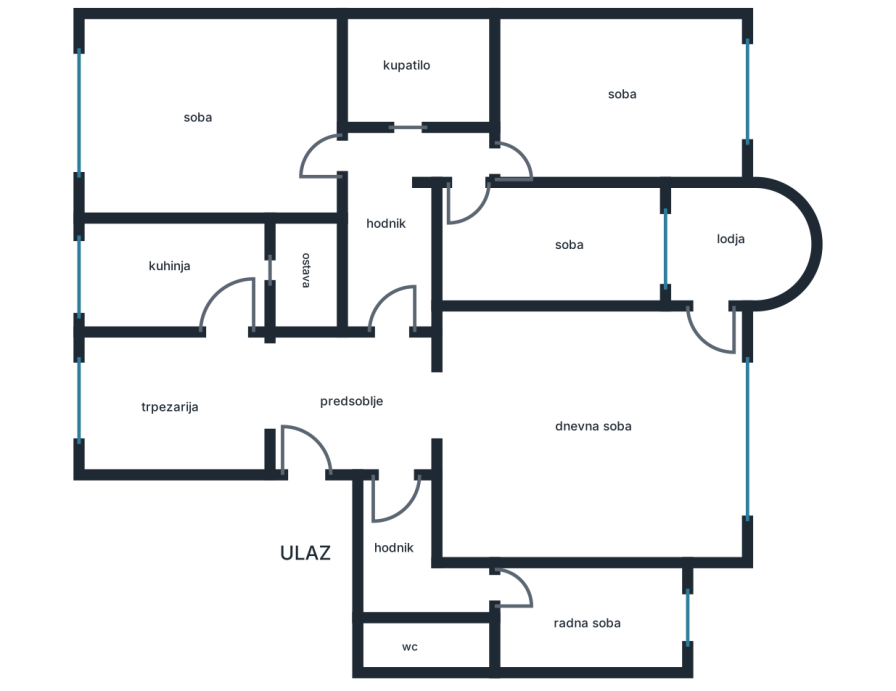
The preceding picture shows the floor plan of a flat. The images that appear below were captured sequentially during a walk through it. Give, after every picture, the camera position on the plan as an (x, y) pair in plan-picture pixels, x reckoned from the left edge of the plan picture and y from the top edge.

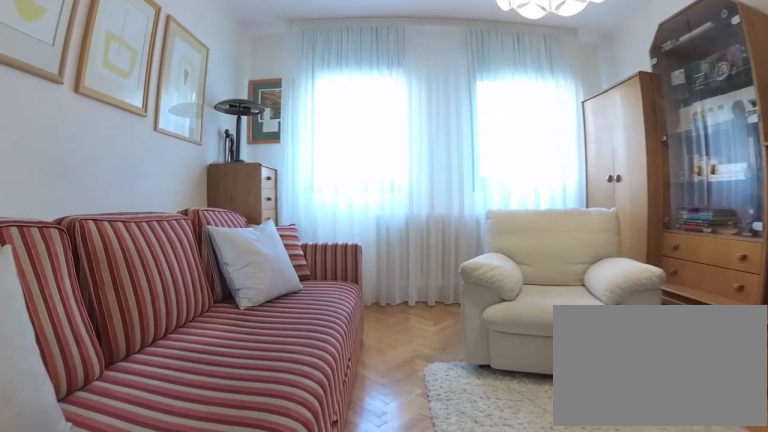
(274, 154)
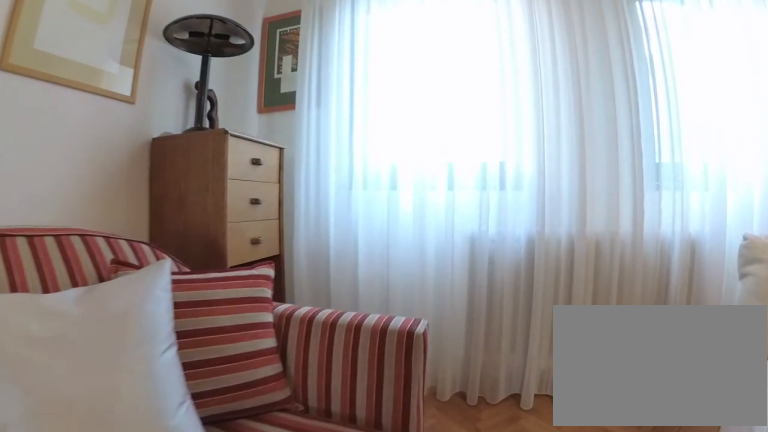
(197, 154)
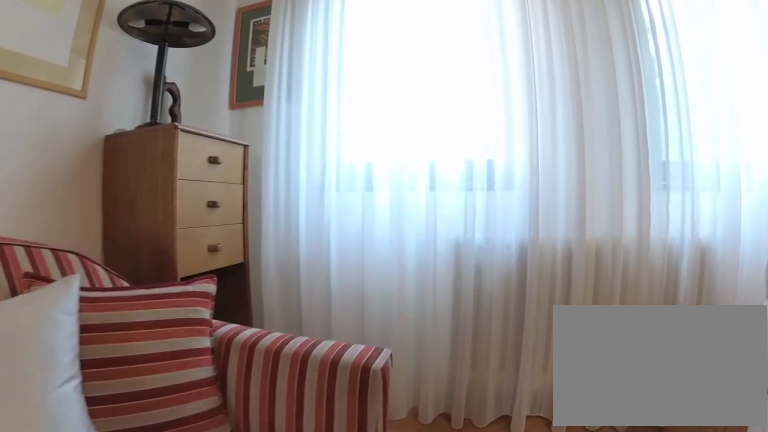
(185, 154)
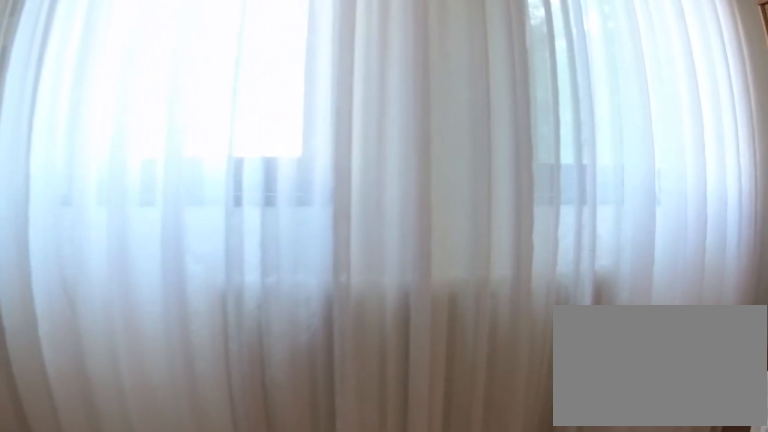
(148, 159)
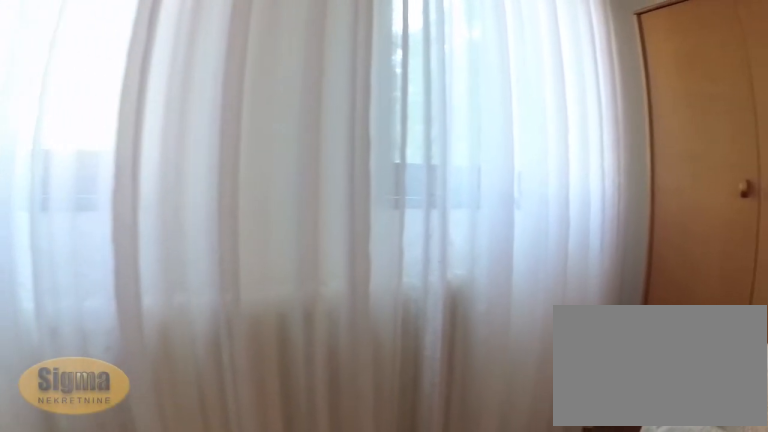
(145, 170)
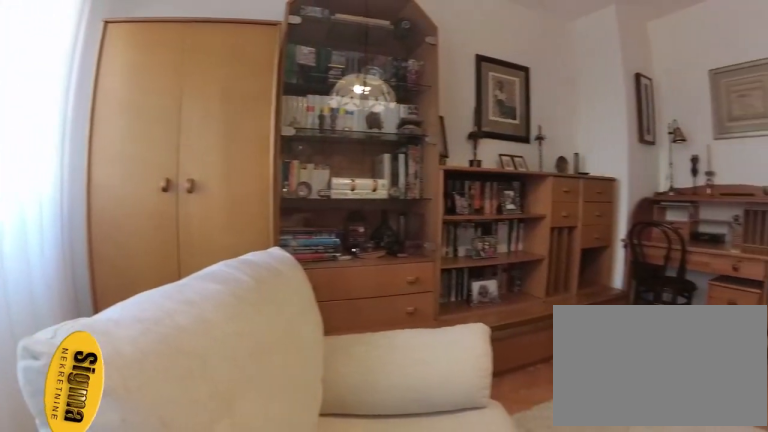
(113, 182)
